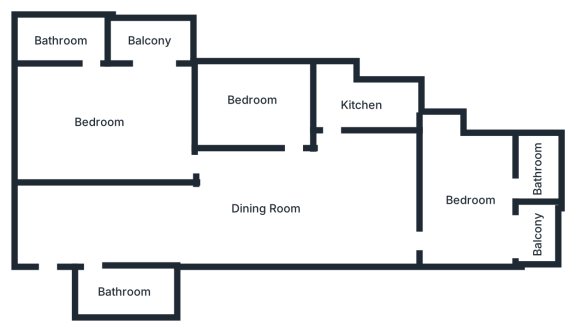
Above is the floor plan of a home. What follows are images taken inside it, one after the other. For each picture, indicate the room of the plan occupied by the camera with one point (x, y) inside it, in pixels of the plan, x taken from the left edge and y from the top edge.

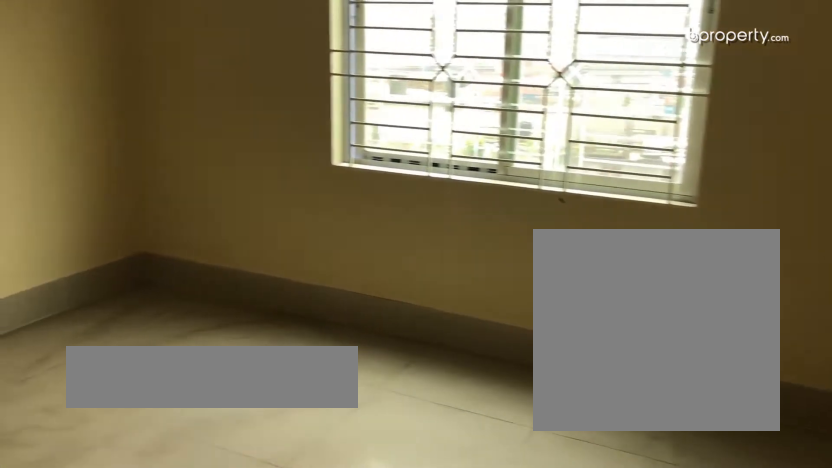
(252, 103)
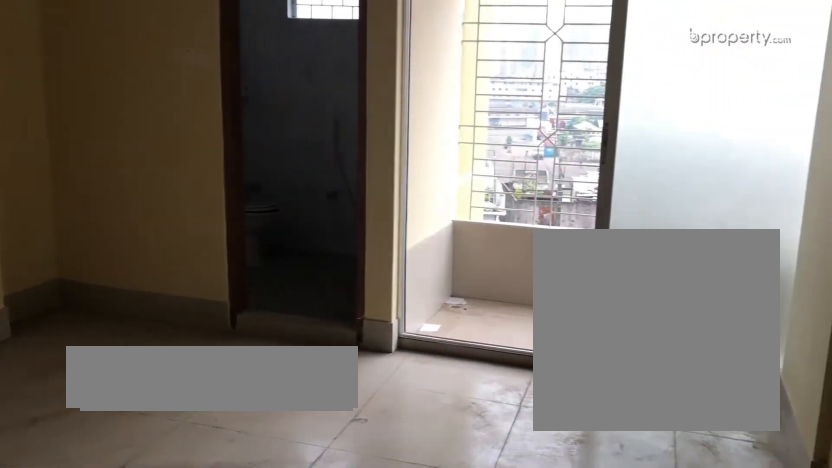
(103, 127)
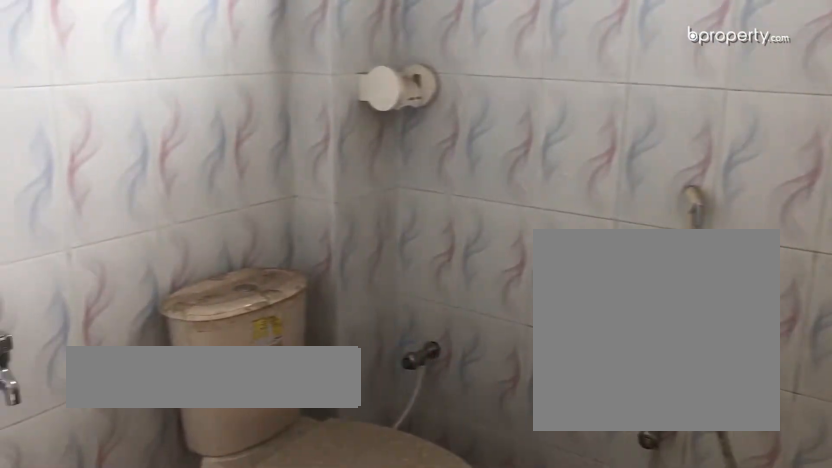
(62, 38)
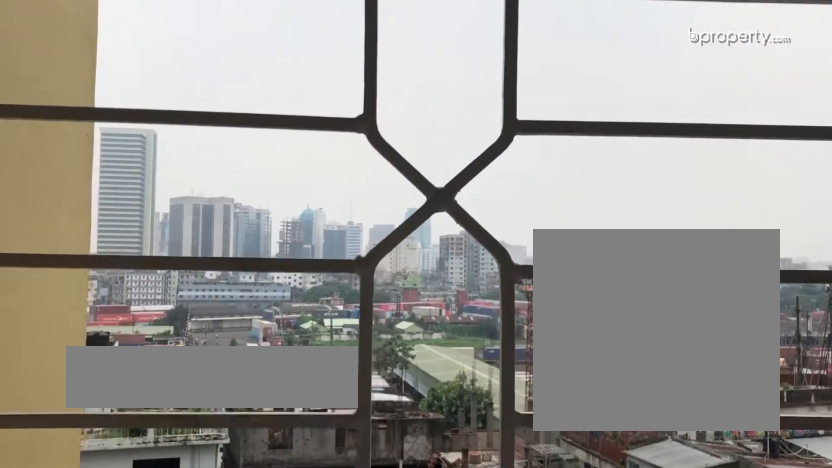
(149, 38)
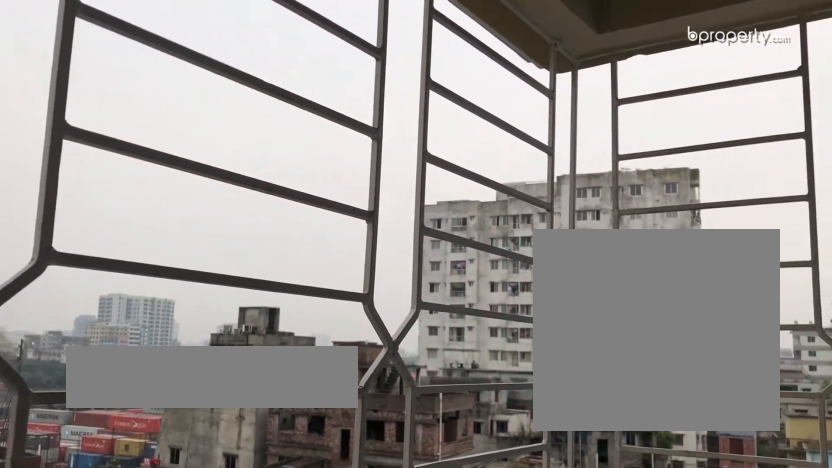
(150, 38)
